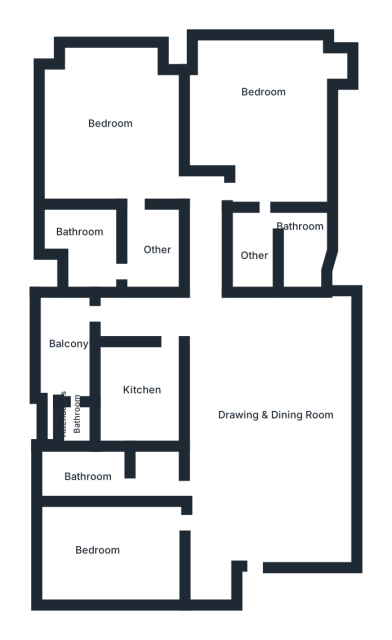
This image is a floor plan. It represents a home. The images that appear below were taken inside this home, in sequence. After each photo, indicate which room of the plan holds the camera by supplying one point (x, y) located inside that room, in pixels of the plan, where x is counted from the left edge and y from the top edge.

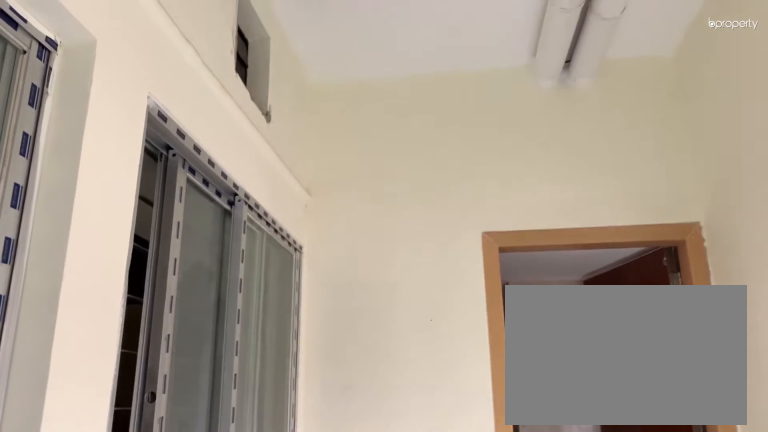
(65, 345)
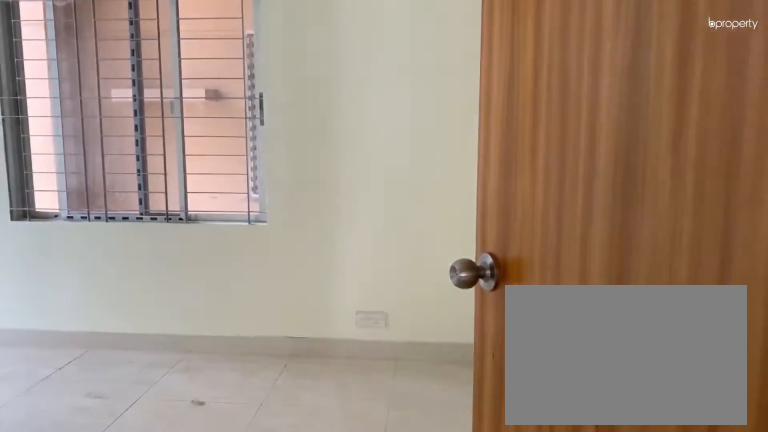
(266, 122)
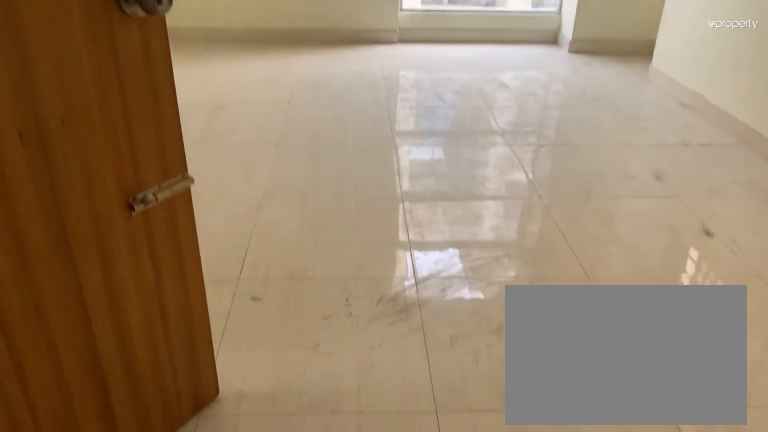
(266, 122)
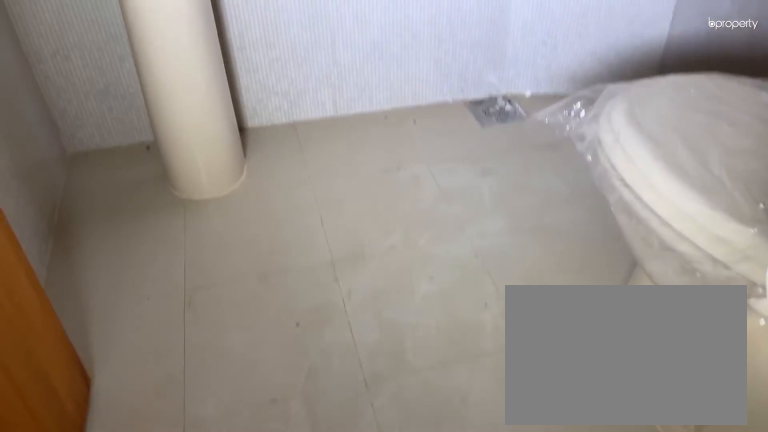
(307, 235)
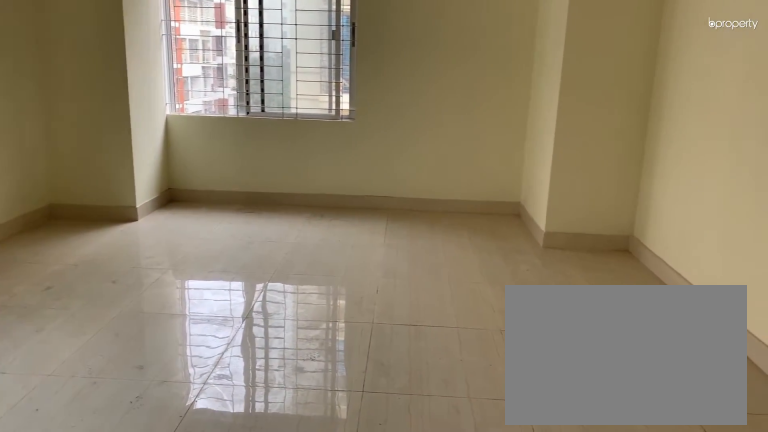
(124, 136)
